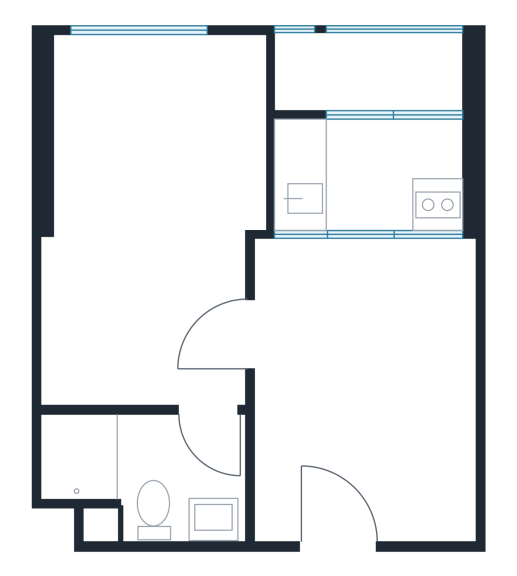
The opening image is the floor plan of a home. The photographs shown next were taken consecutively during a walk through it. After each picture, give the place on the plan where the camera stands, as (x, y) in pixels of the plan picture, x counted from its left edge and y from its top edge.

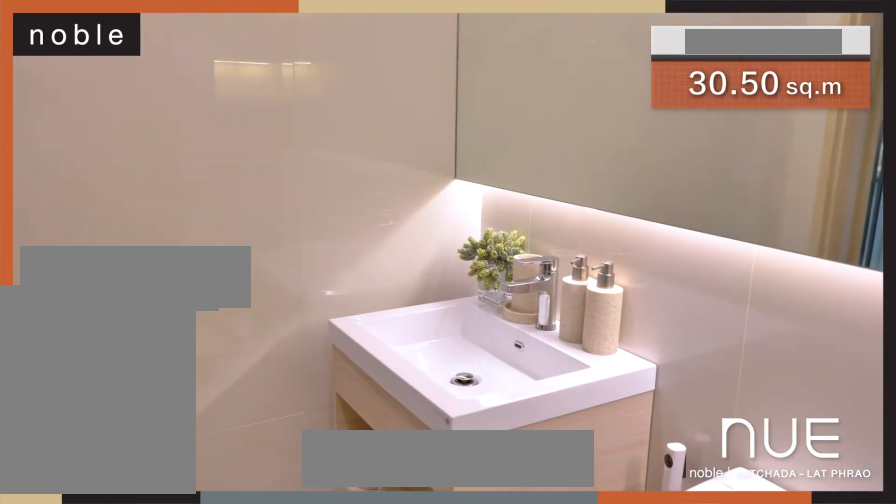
(220, 411)
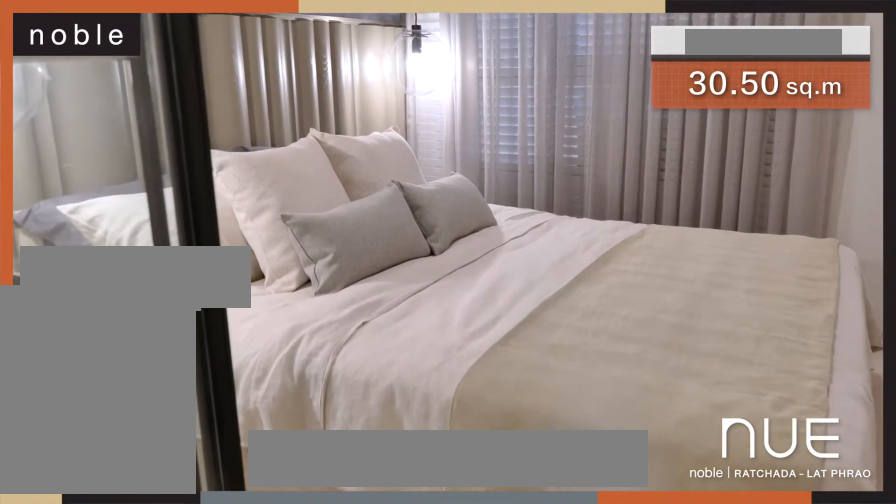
(212, 289)
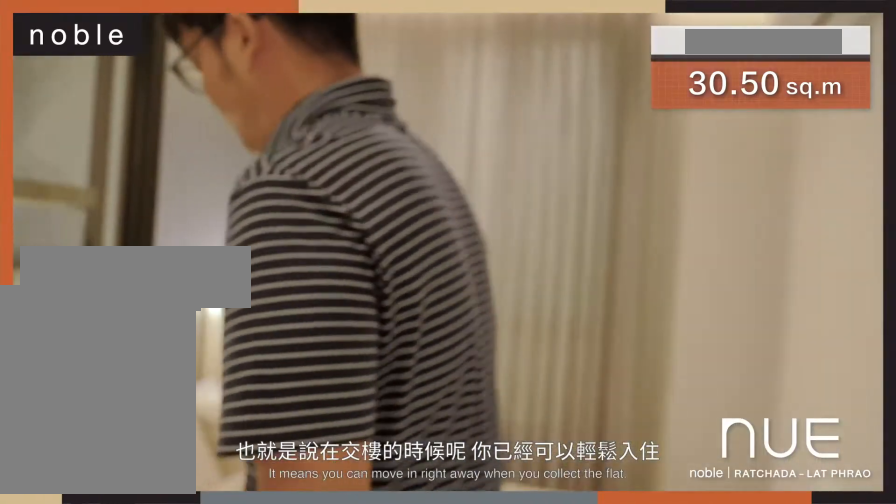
(214, 293)
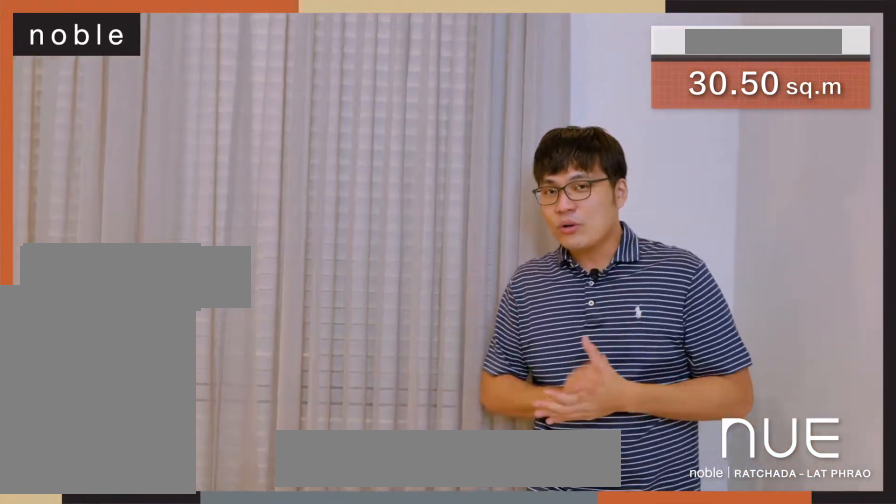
(215, 291)
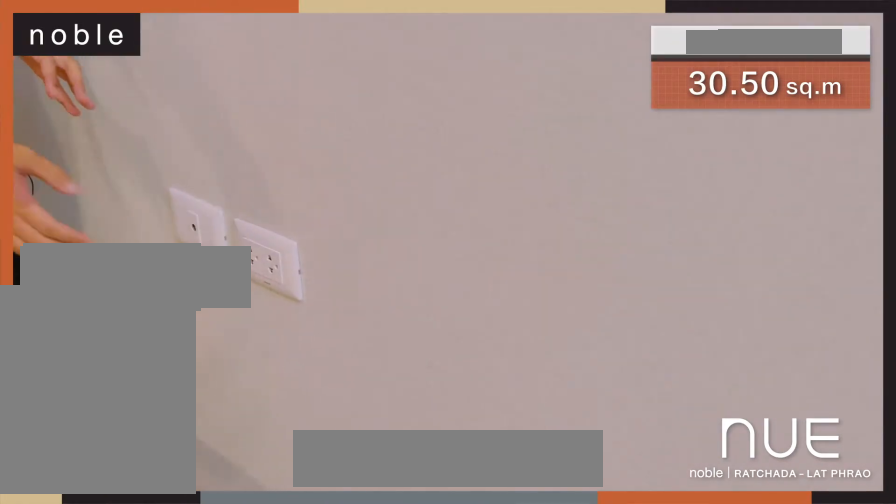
(213, 292)
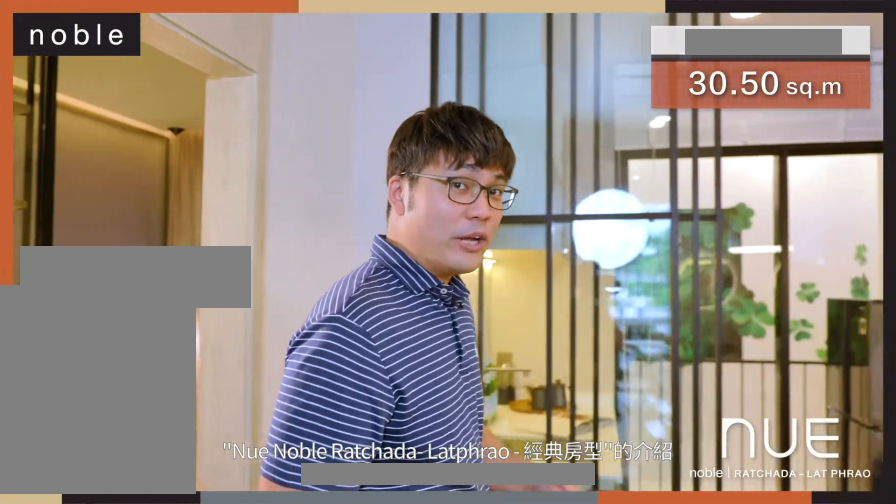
(321, 340)
